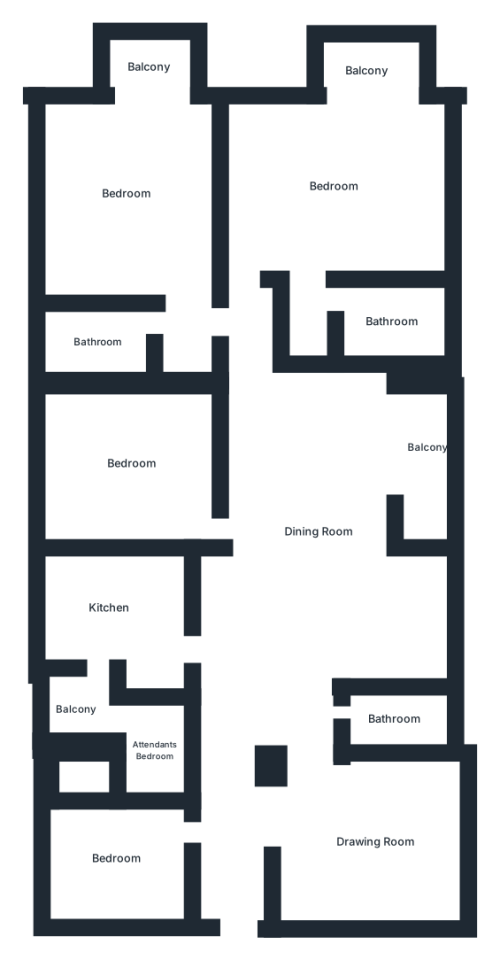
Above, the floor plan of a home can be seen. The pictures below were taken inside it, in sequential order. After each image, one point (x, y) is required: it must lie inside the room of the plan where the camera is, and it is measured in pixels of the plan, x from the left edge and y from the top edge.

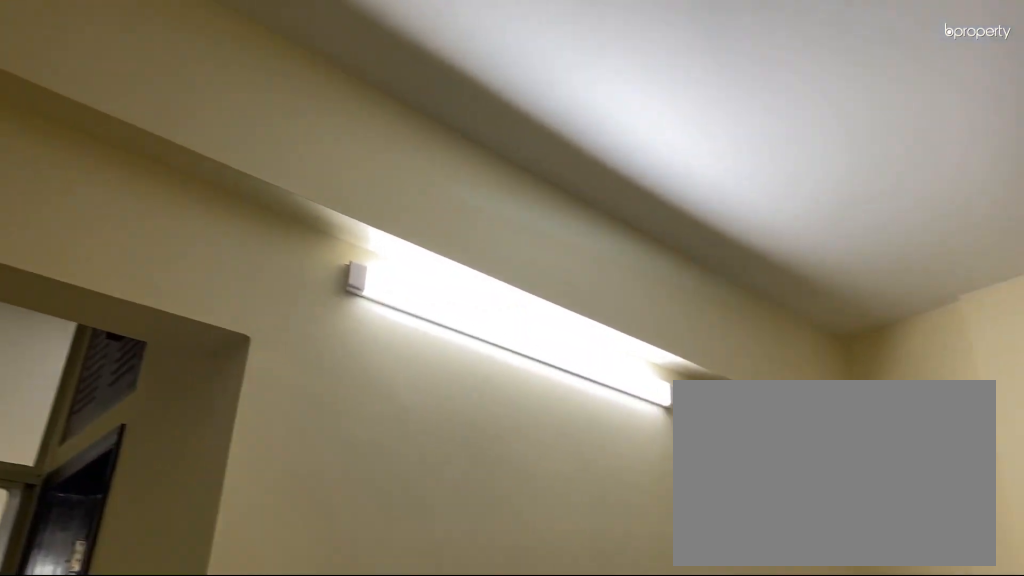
(372, 839)
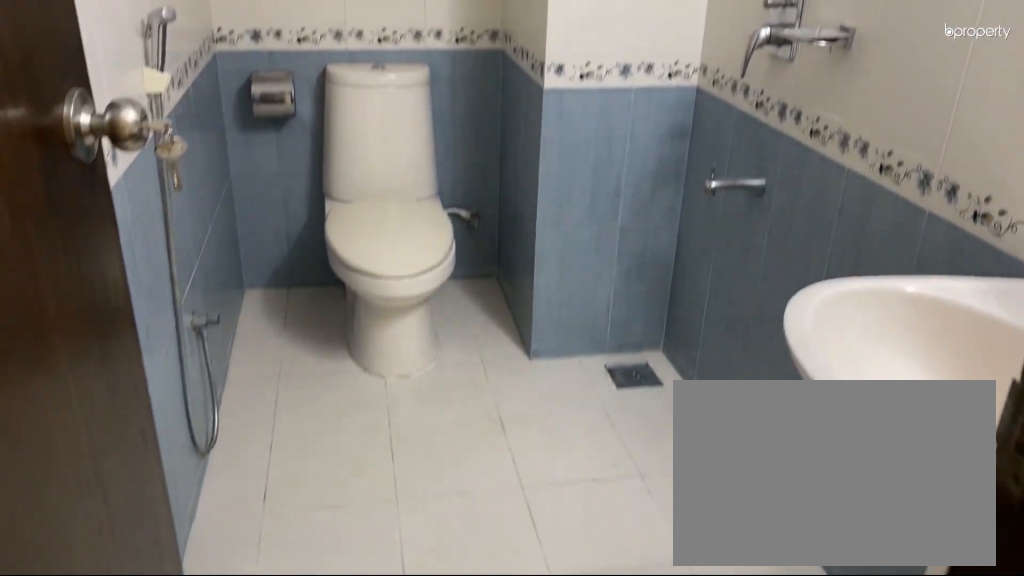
(393, 717)
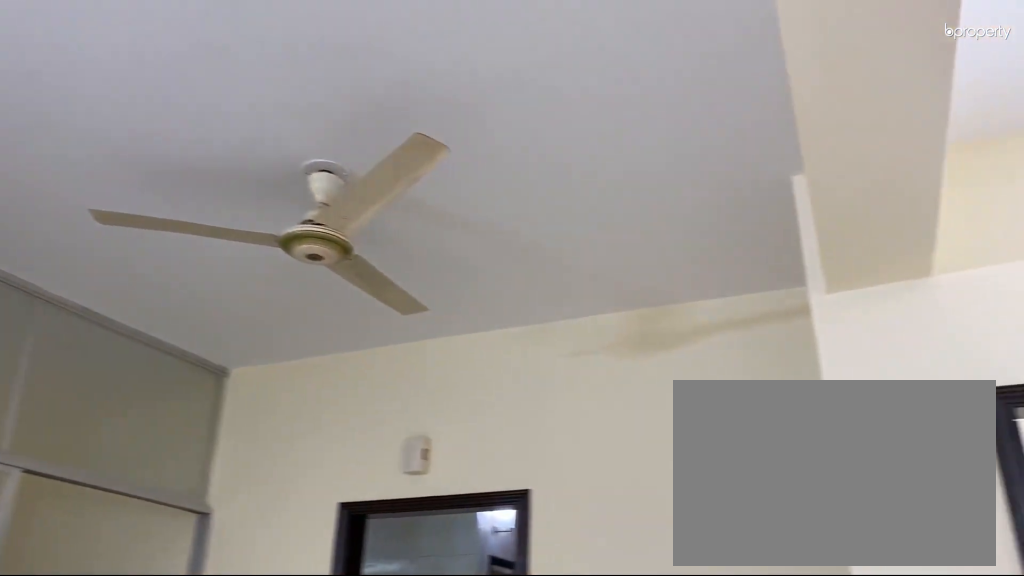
(316, 533)
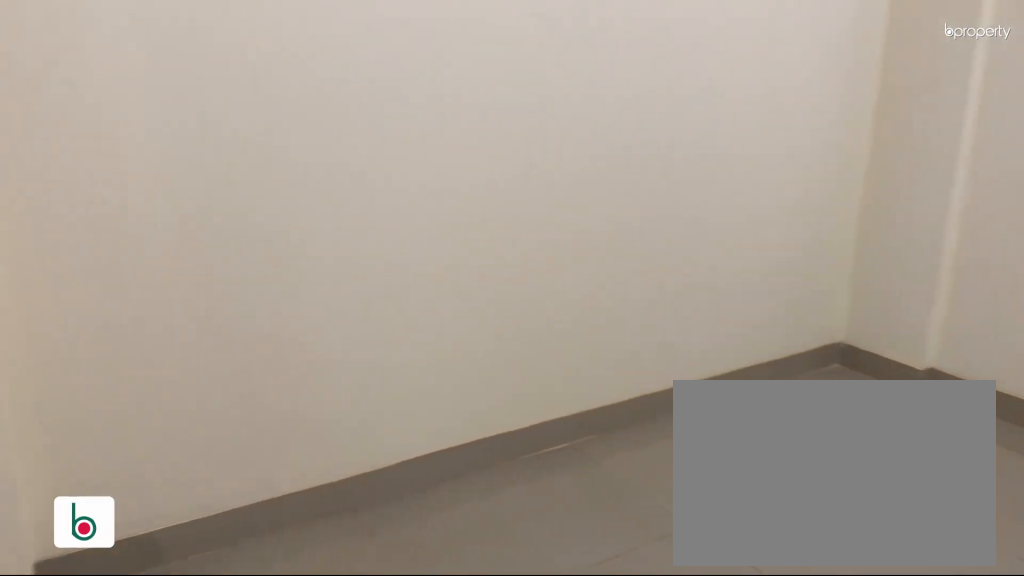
(115, 856)
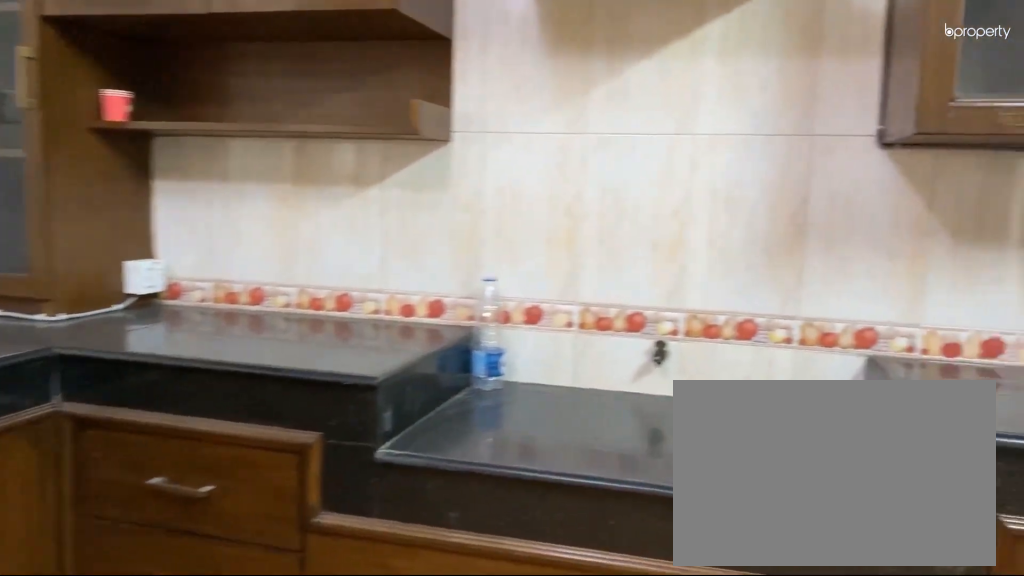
(111, 606)
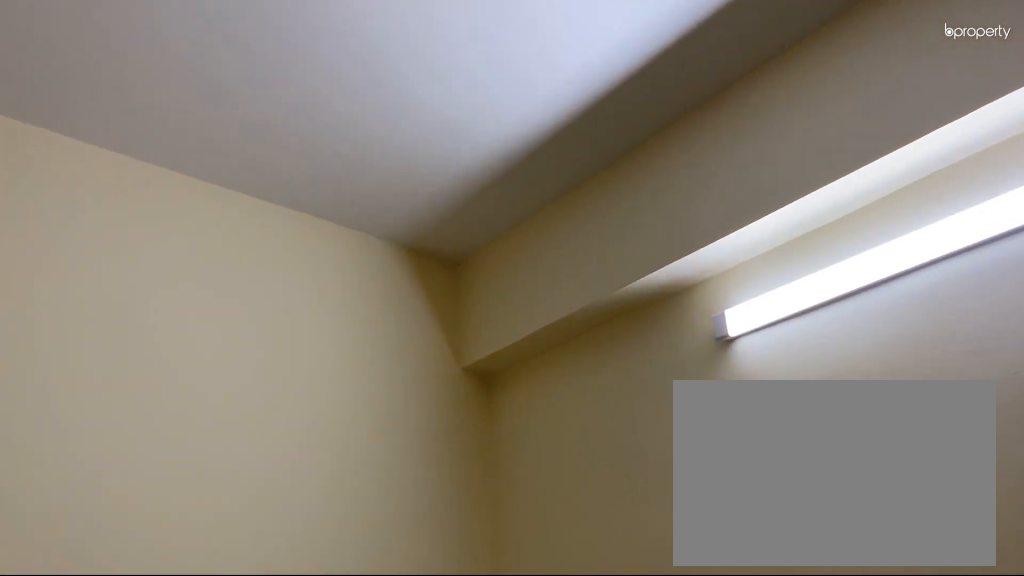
(132, 464)
